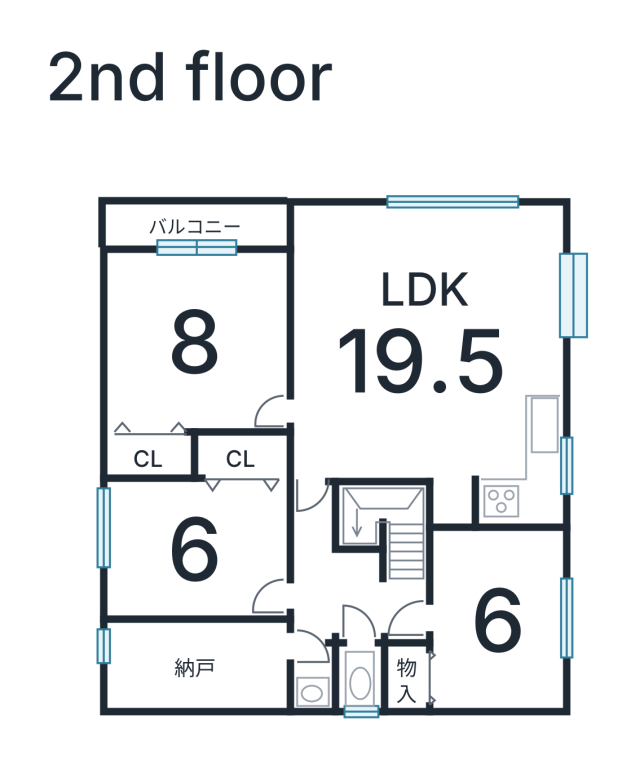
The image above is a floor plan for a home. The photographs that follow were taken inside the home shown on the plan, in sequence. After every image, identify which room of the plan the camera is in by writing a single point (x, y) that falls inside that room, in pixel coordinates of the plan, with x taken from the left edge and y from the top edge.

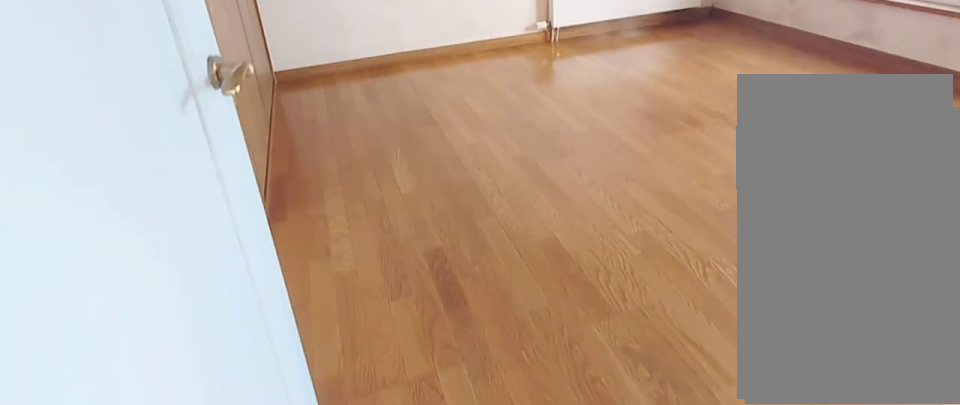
(187, 347)
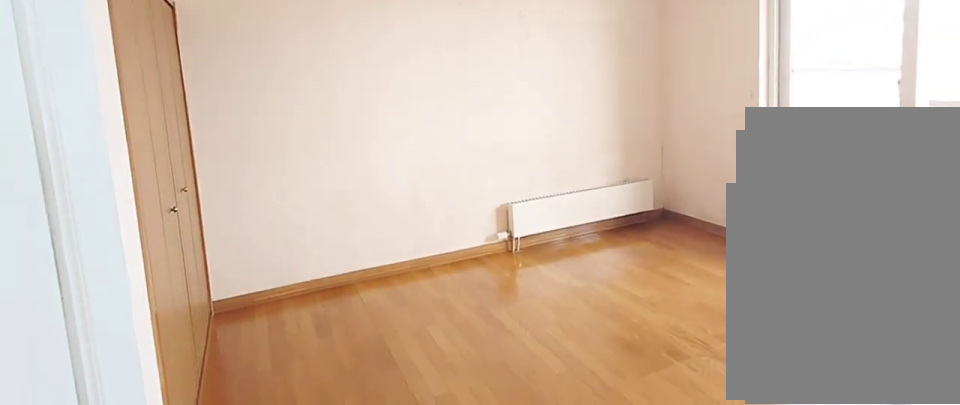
(187, 347)
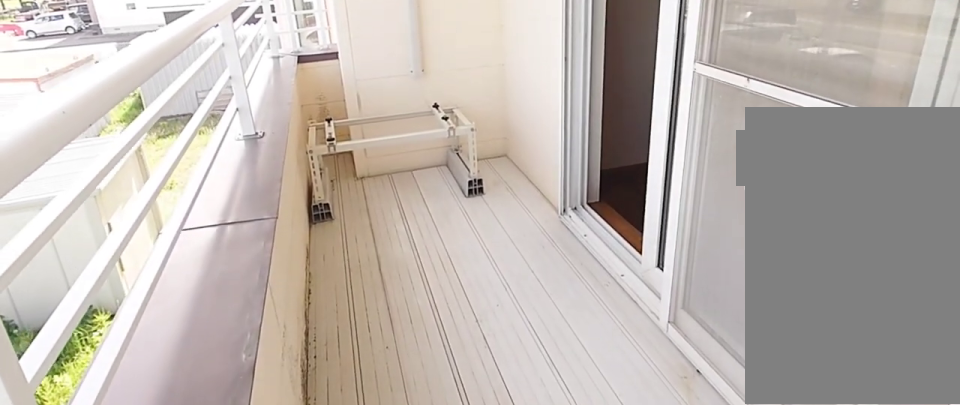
(184, 228)
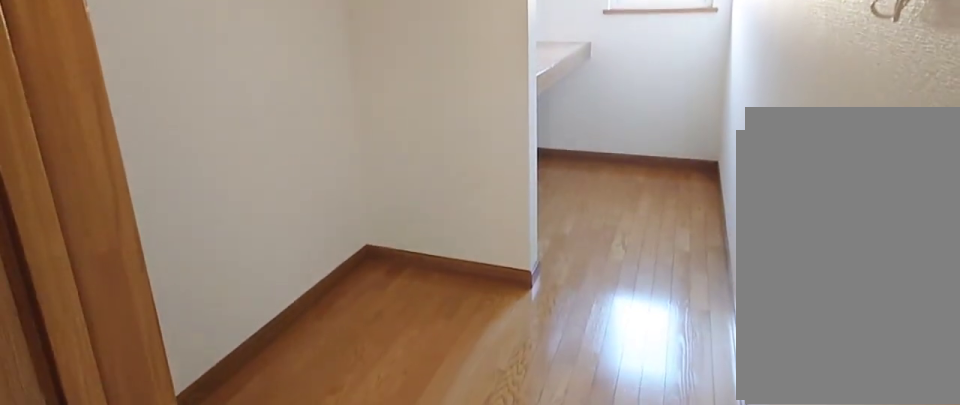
(189, 676)
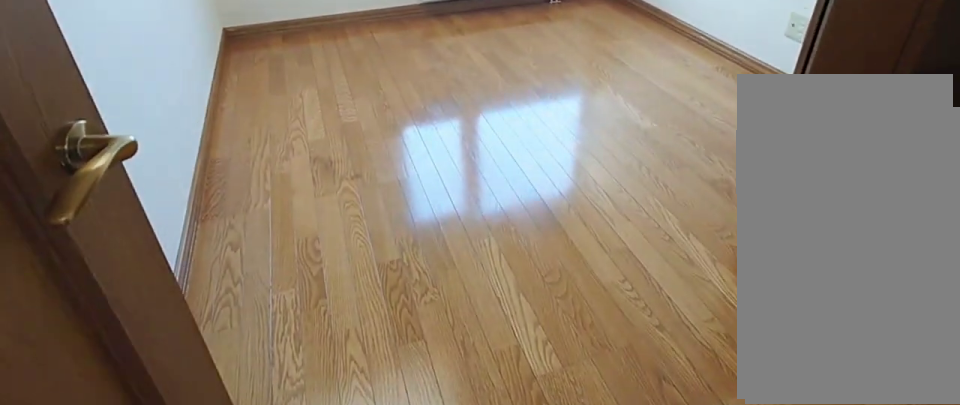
(189, 563)
